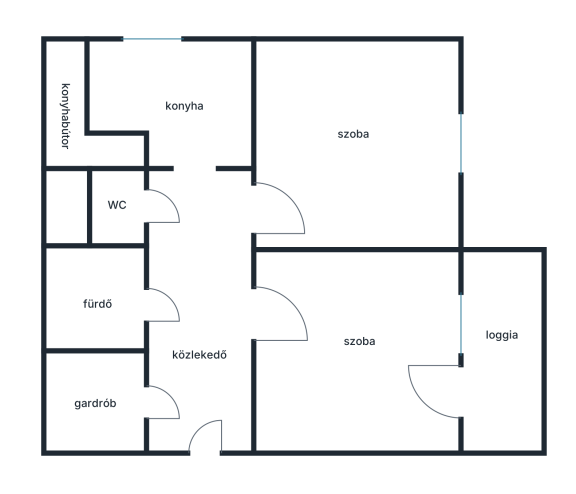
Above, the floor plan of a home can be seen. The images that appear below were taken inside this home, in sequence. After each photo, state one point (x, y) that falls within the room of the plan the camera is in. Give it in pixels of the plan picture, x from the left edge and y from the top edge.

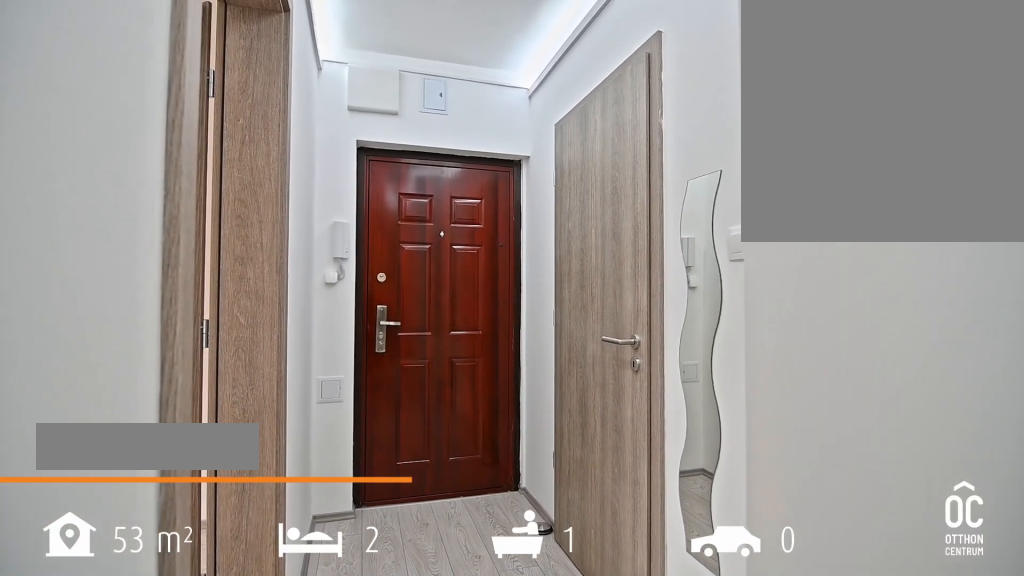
(205, 403)
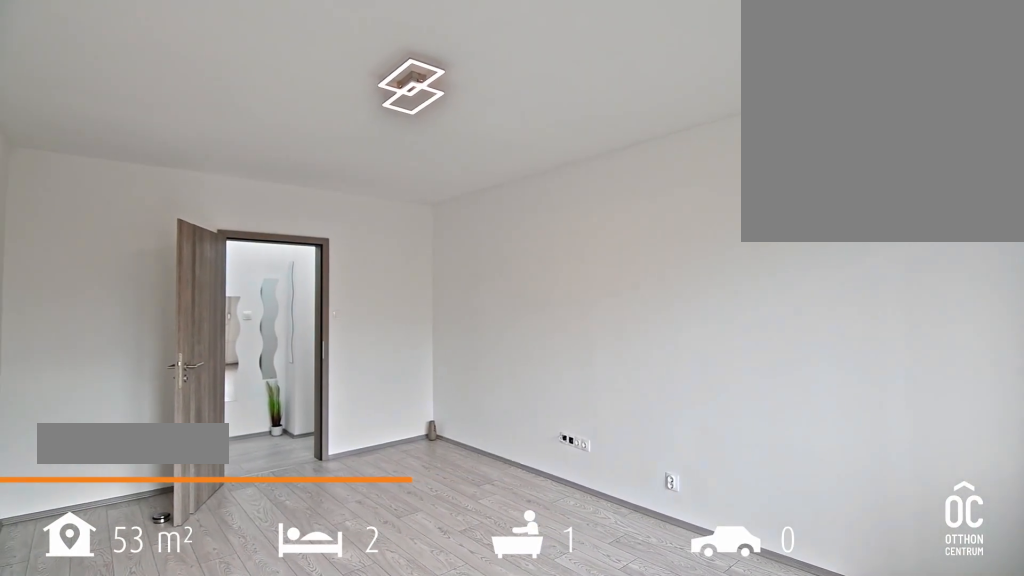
(367, 354)
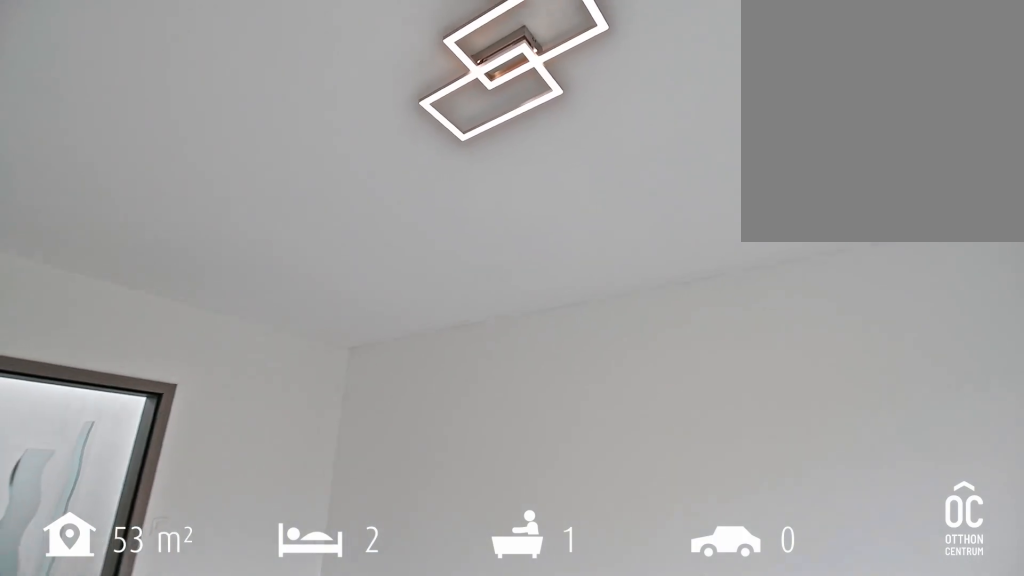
(367, 354)
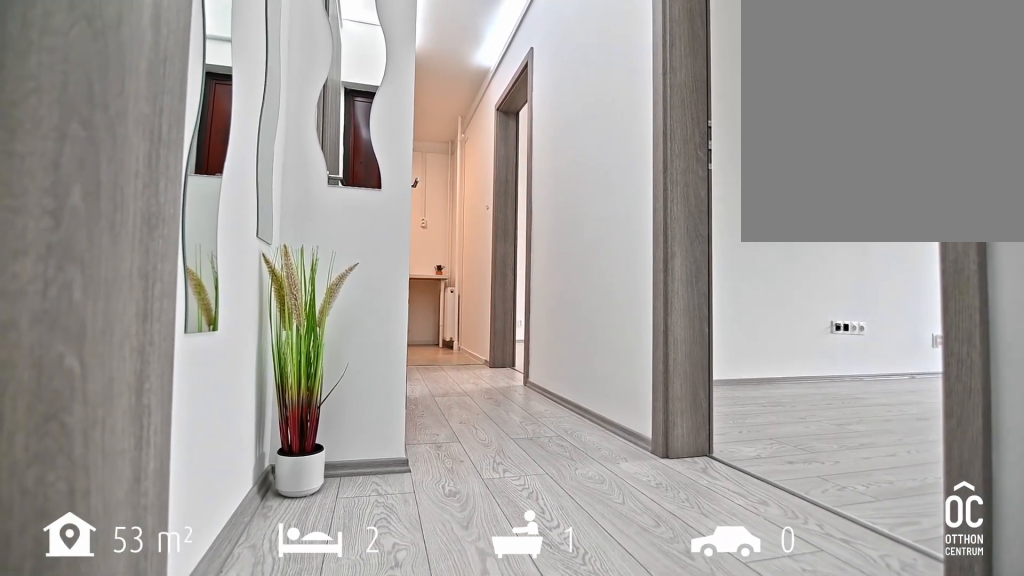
(205, 403)
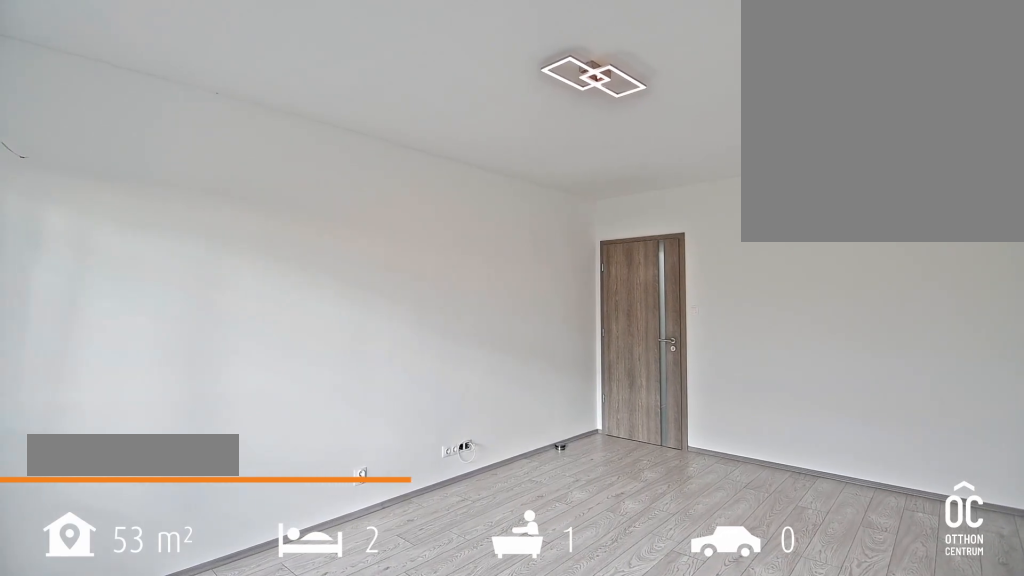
(352, 154)
